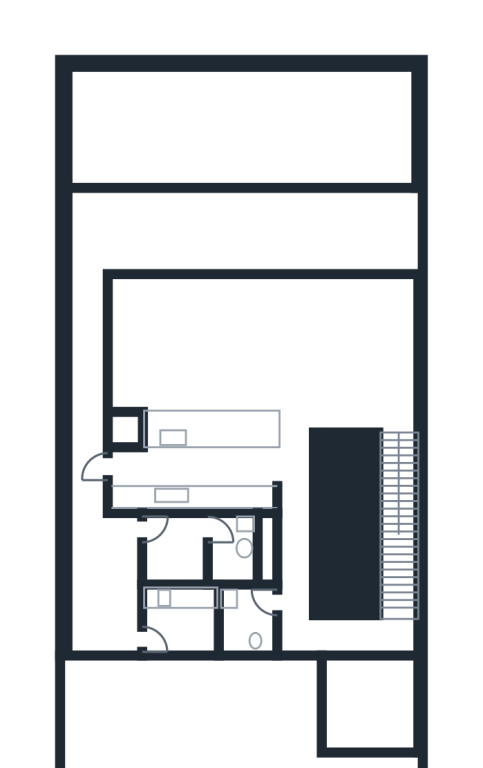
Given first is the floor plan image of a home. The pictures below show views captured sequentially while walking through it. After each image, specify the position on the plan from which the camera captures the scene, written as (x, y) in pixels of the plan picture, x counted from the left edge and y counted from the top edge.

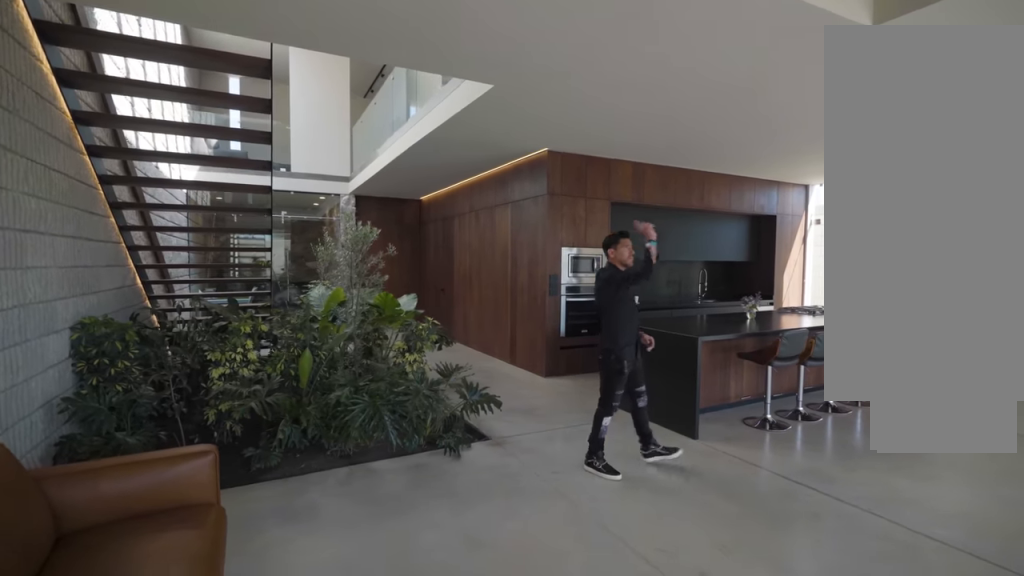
(303, 311)
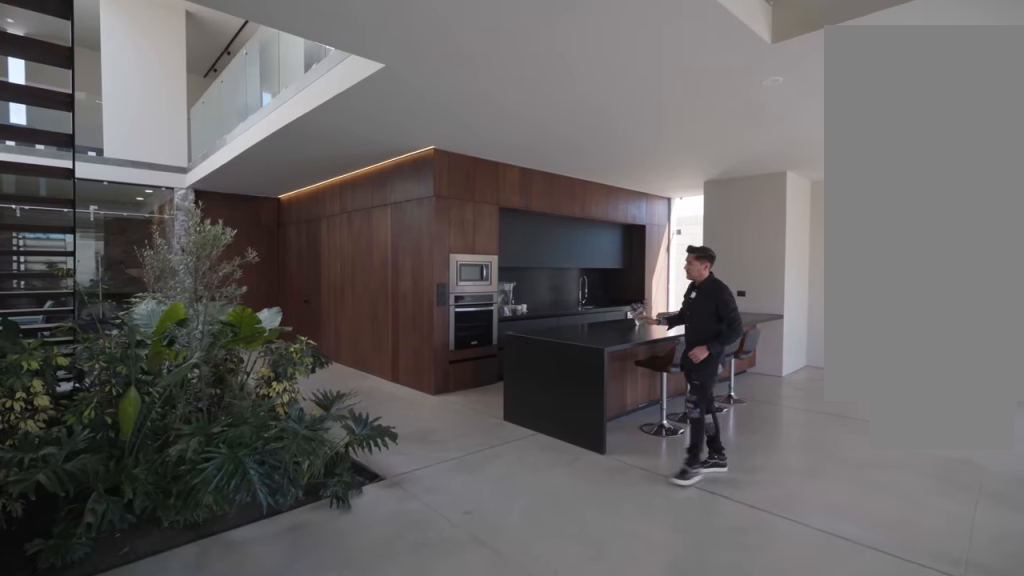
(349, 334)
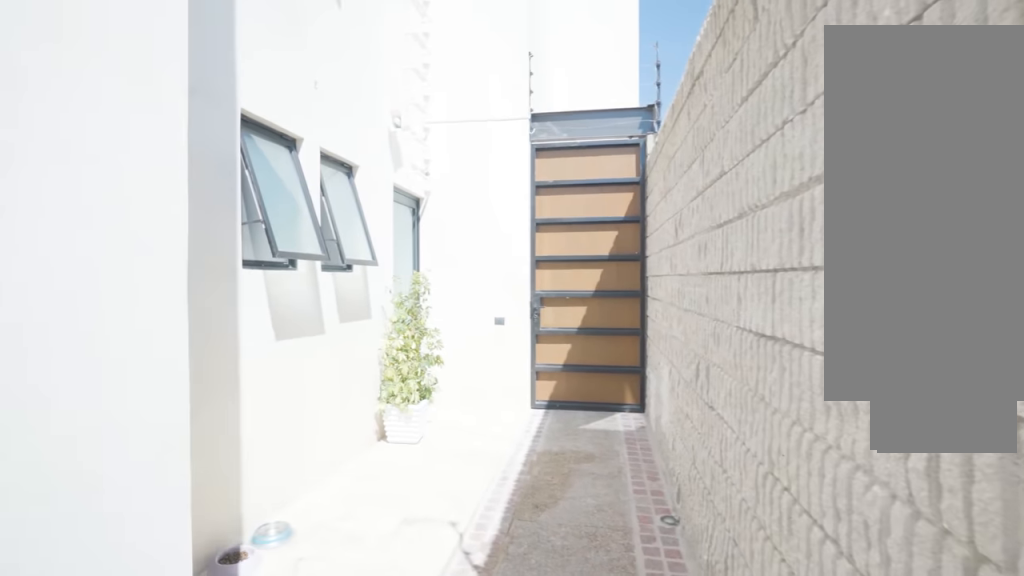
(88, 463)
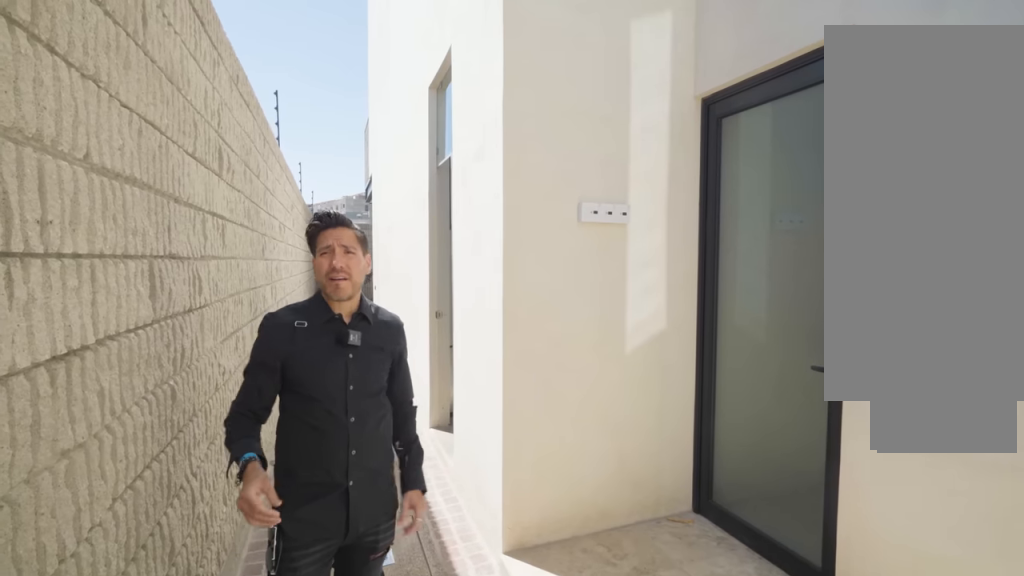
(93, 619)
